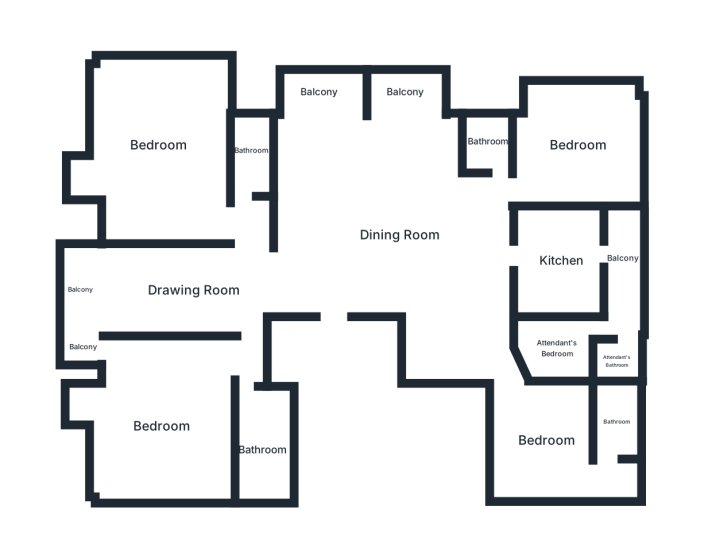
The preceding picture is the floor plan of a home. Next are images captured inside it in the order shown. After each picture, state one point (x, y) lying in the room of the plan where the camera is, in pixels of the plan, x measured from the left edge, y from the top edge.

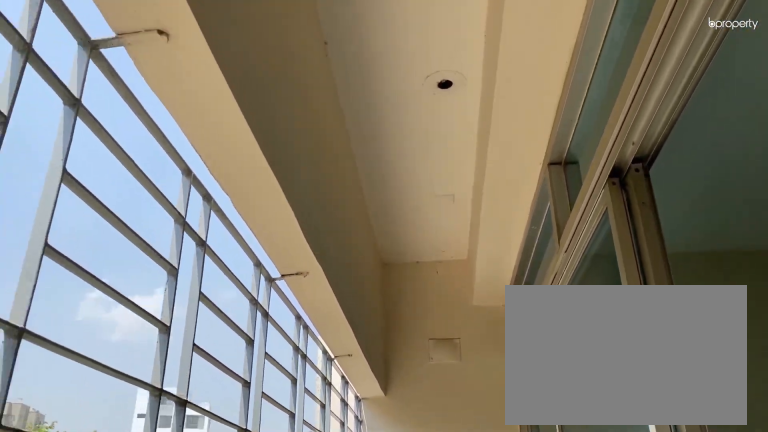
(83, 346)
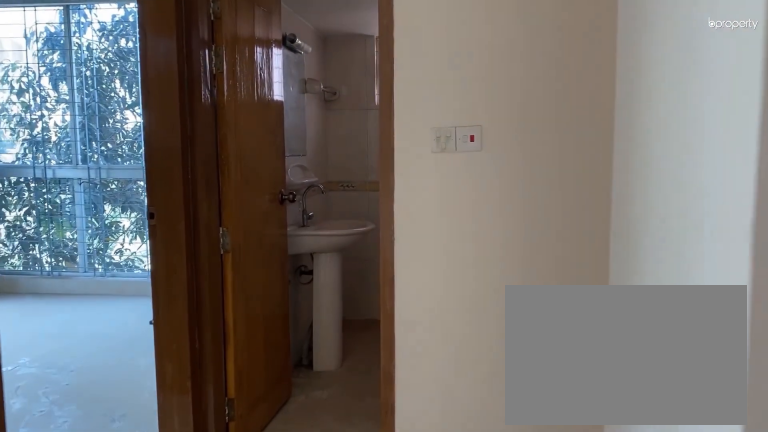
(229, 253)
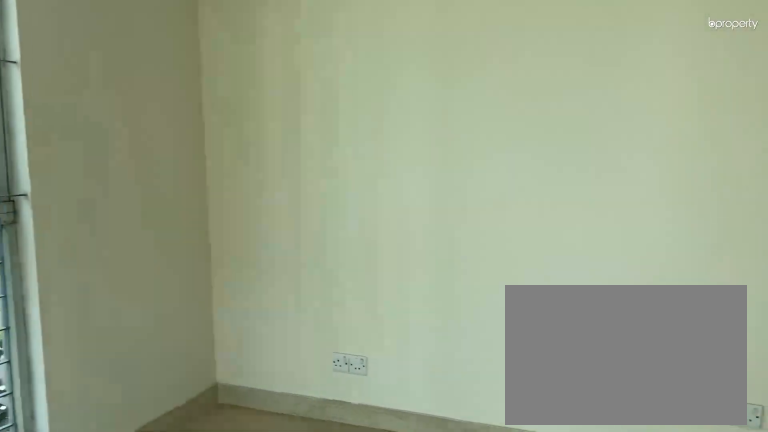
(157, 142)
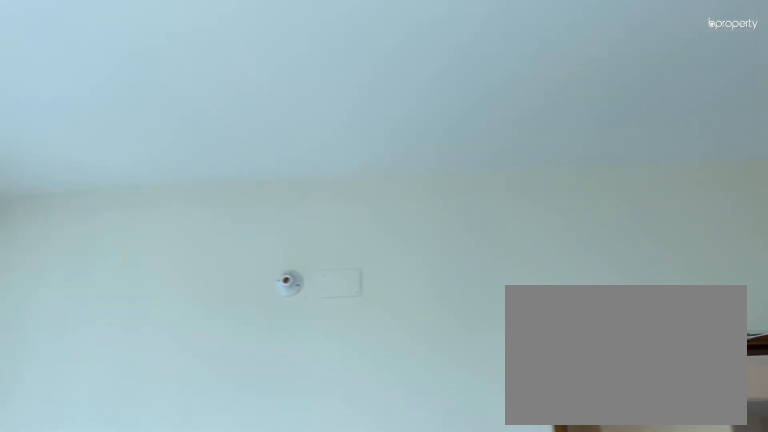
(157, 142)
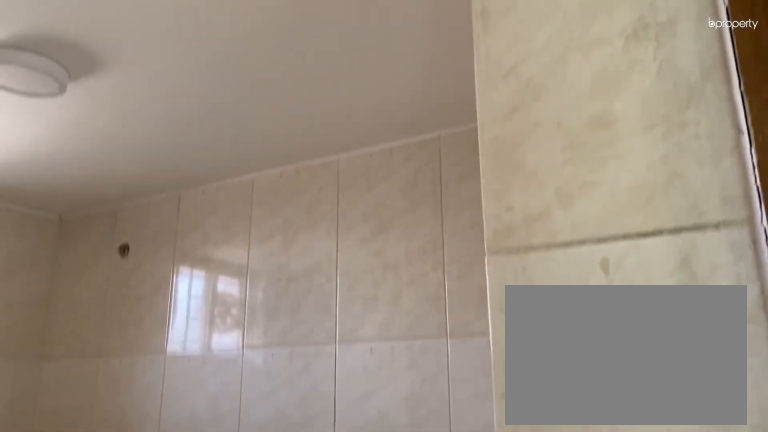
(253, 151)
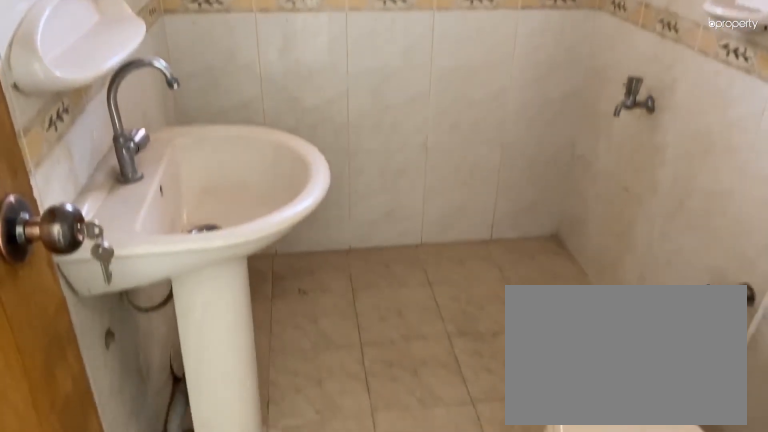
(253, 151)
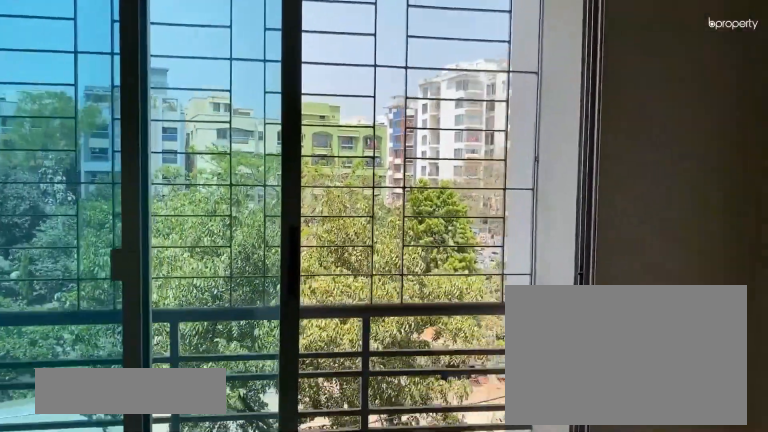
(403, 128)
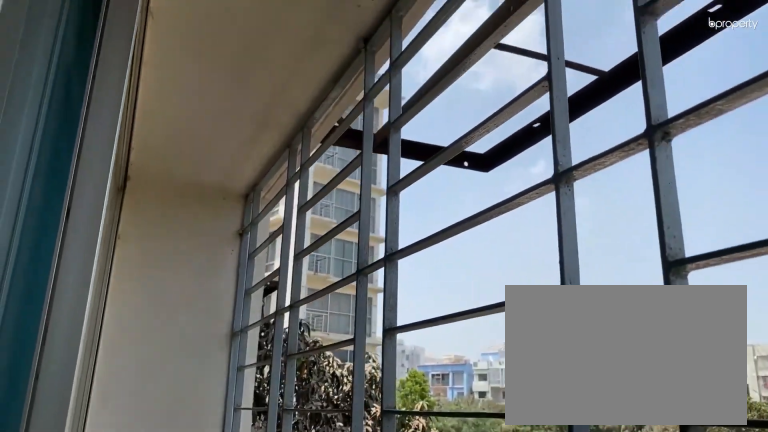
(405, 93)
